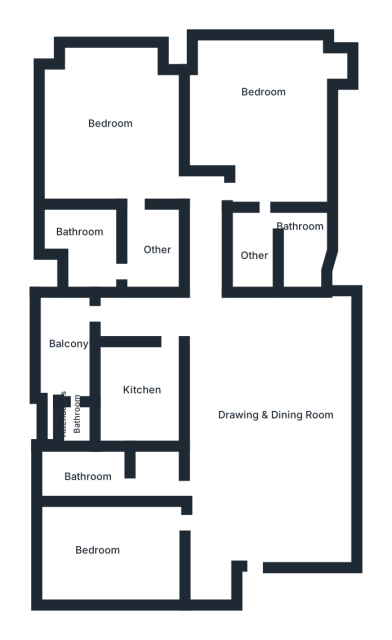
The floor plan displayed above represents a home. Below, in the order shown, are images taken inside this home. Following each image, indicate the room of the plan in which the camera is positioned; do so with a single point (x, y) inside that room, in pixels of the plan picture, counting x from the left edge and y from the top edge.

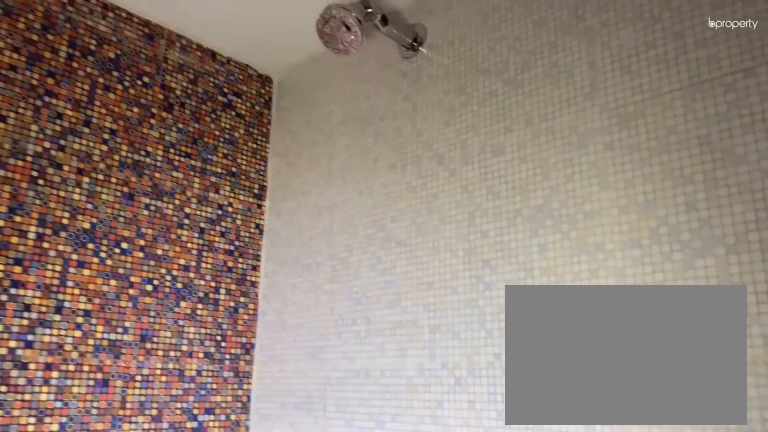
(308, 240)
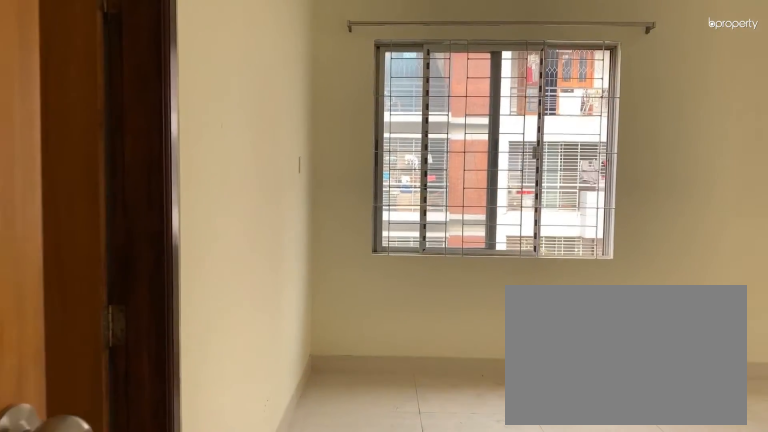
(124, 136)
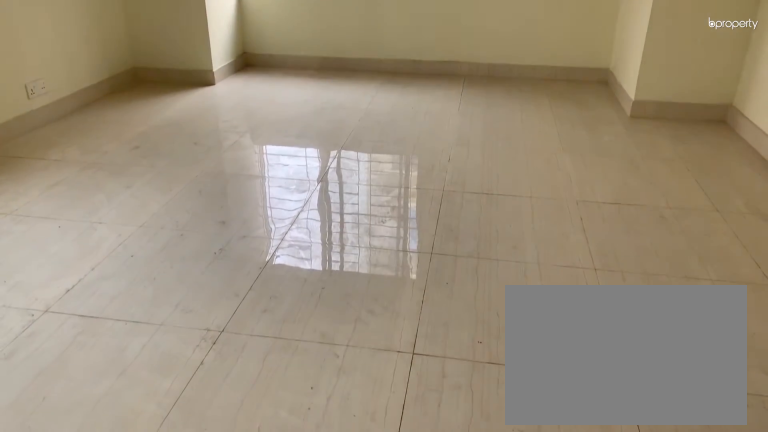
(124, 136)
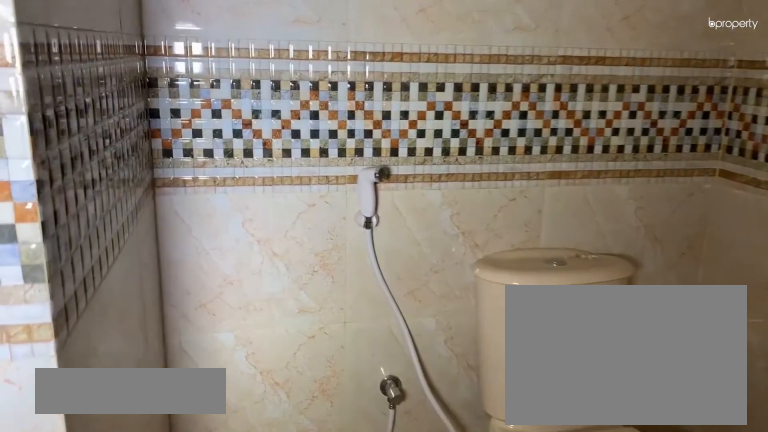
(88, 243)
